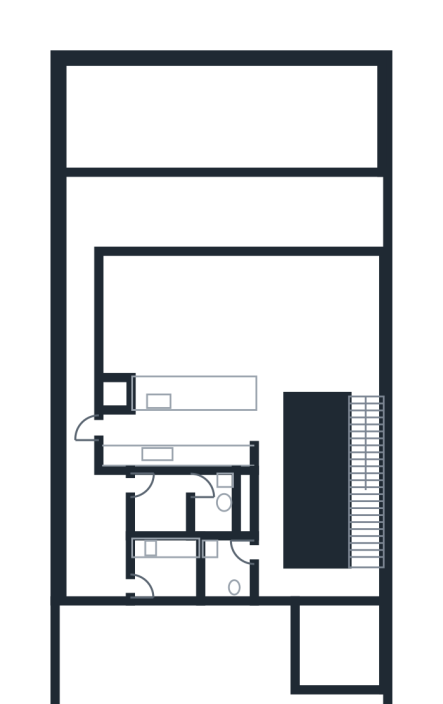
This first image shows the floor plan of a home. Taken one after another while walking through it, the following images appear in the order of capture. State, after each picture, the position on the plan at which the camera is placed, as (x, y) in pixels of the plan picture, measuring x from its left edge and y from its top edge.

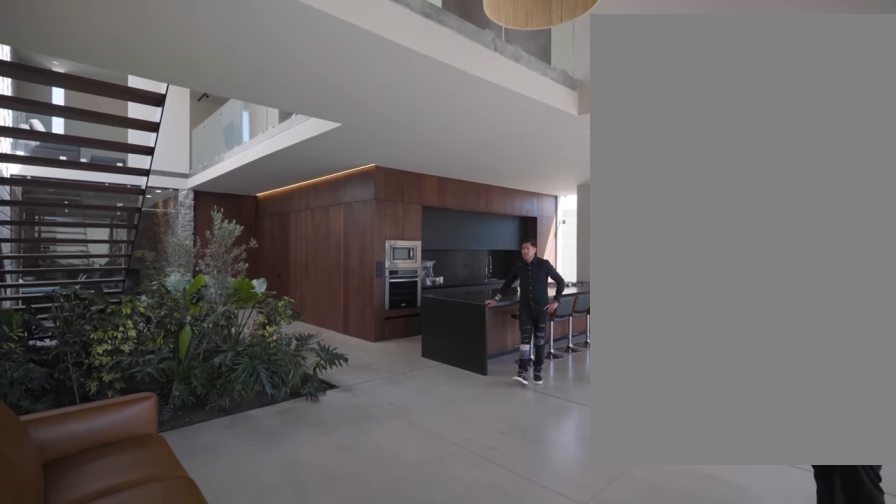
(346, 296)
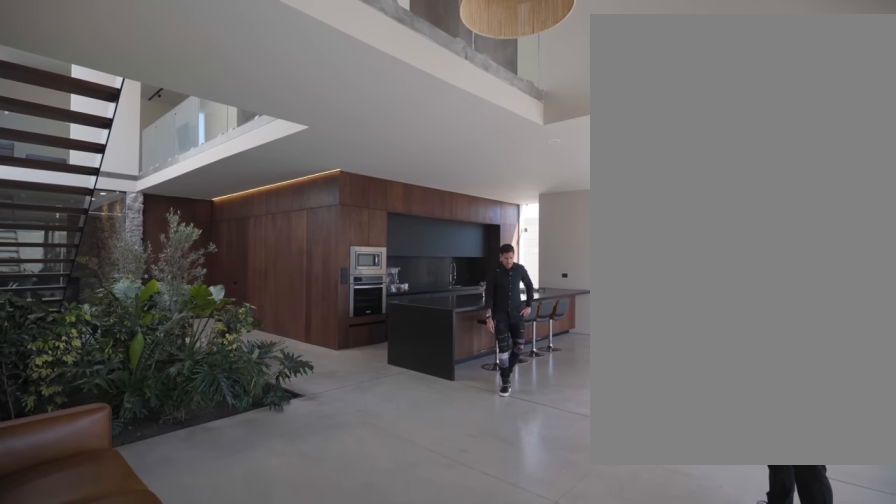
(347, 298)
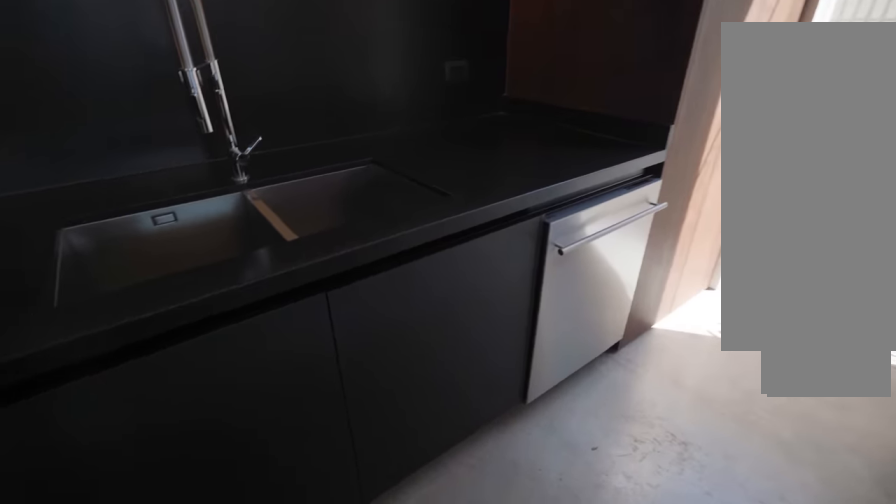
(167, 426)
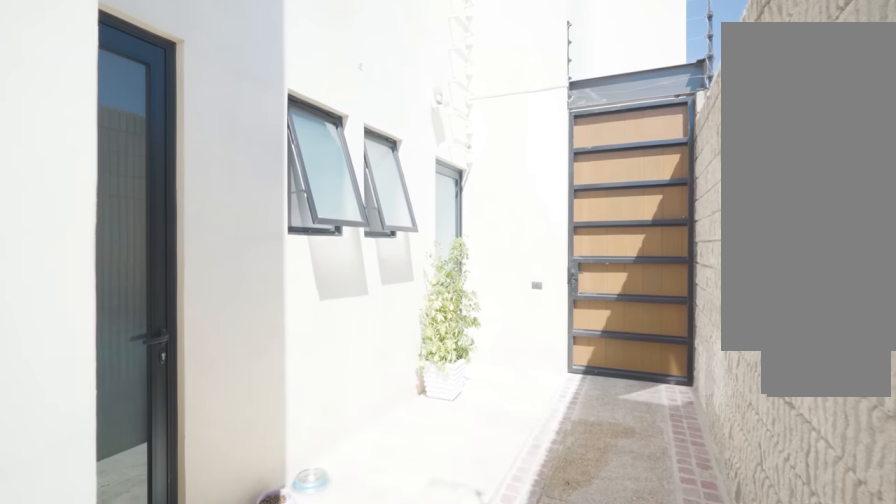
(79, 425)
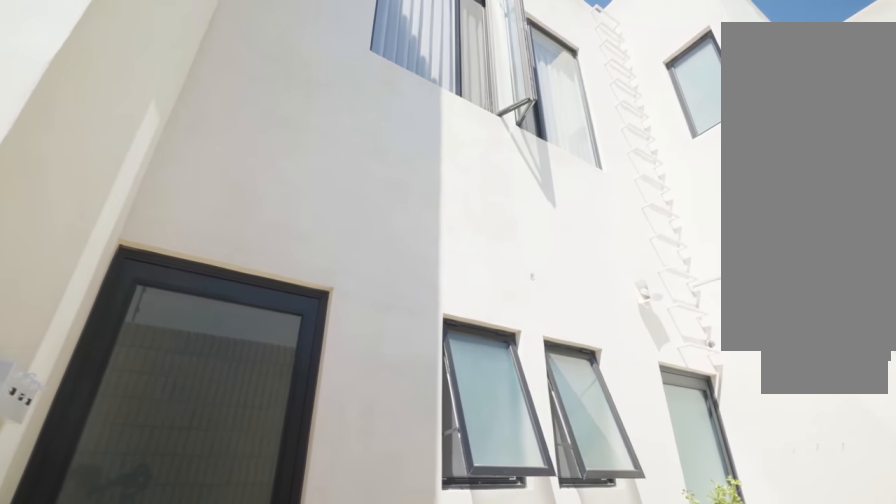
(82, 506)
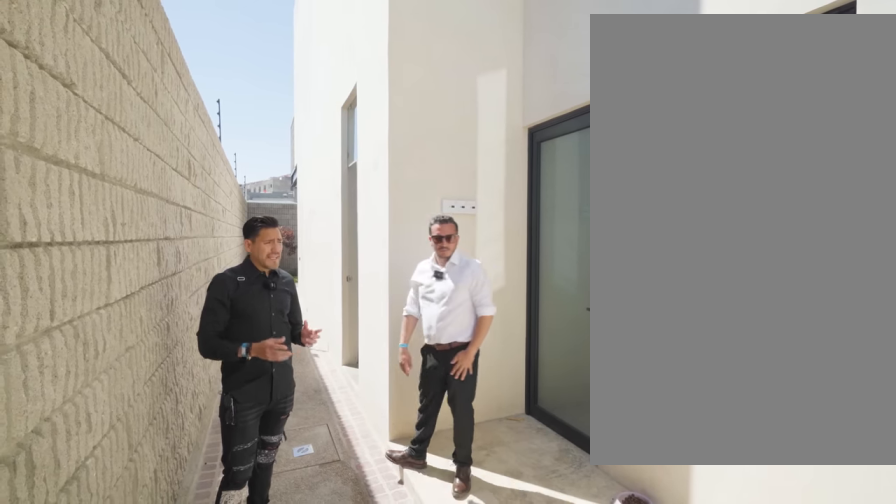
(86, 568)
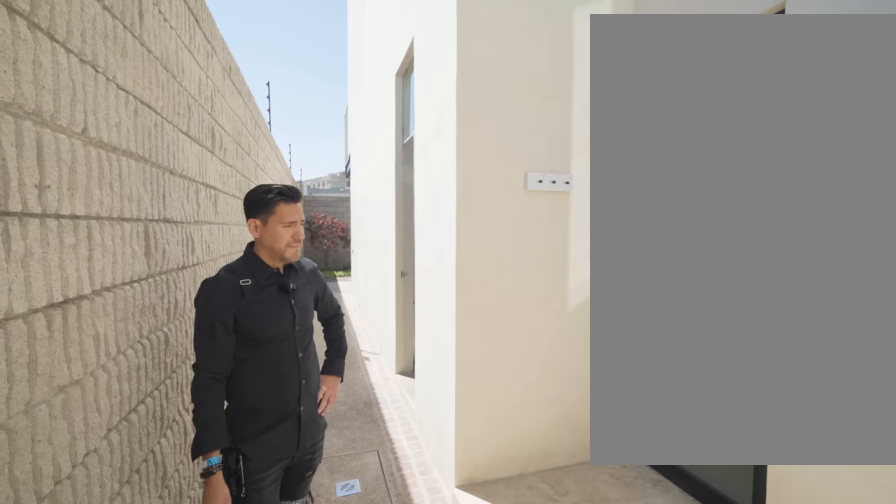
(77, 536)
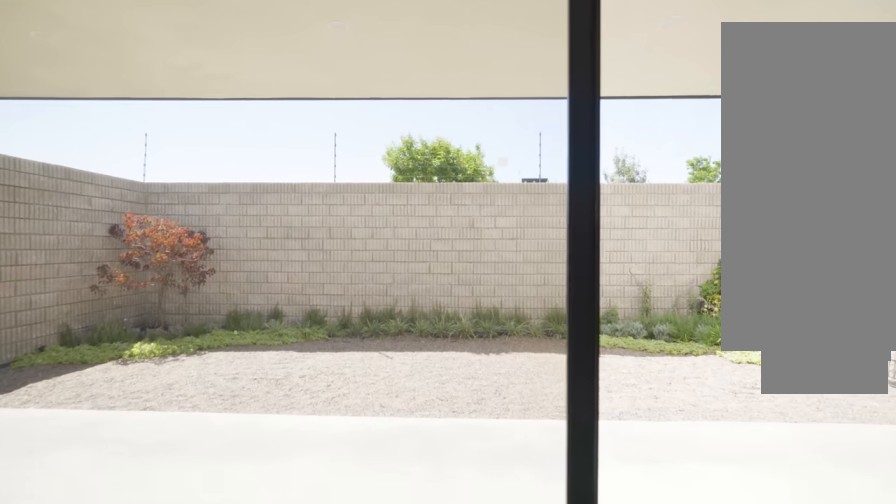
(215, 321)
